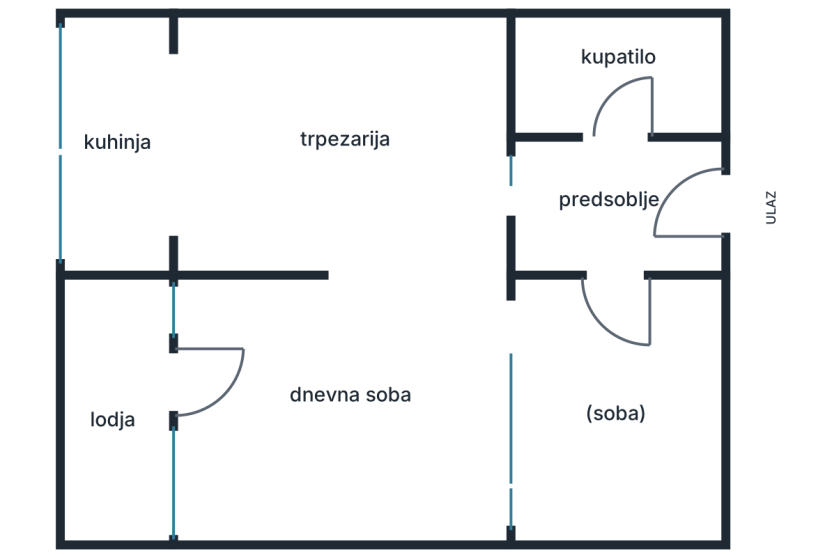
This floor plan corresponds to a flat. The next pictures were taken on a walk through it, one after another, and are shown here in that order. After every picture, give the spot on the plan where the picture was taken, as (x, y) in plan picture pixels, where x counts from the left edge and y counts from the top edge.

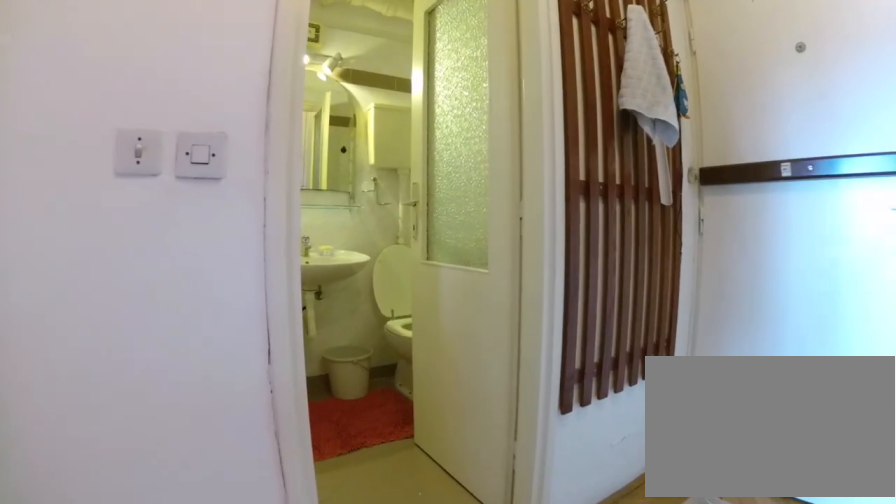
(579, 263)
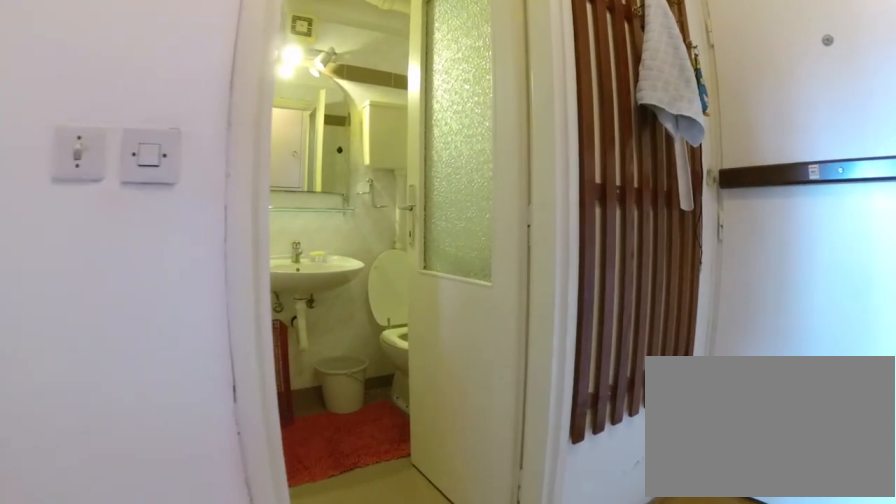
(580, 255)
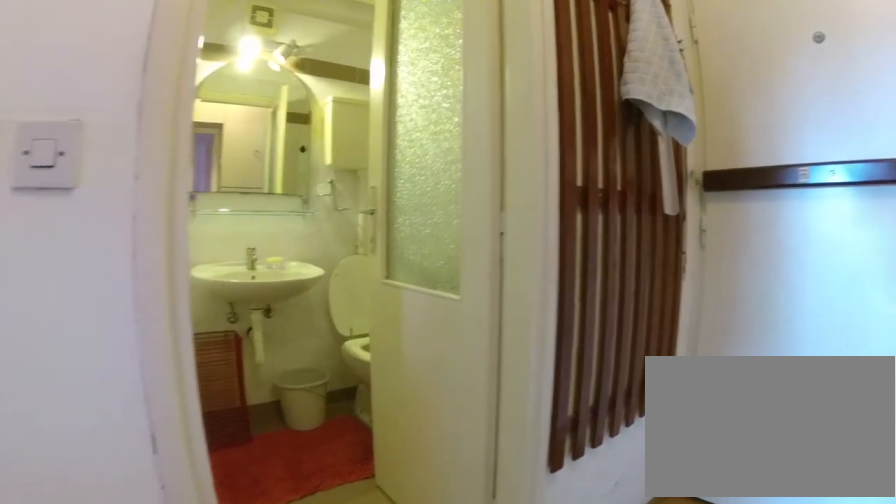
(581, 246)
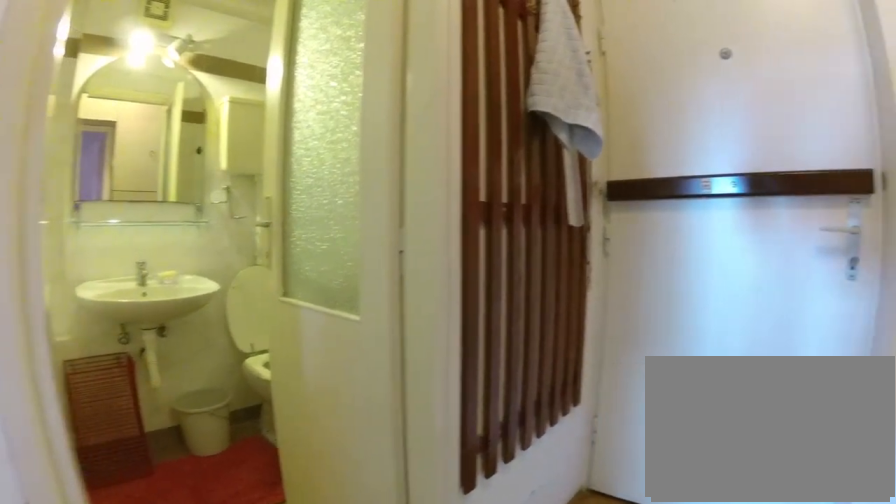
(585, 237)
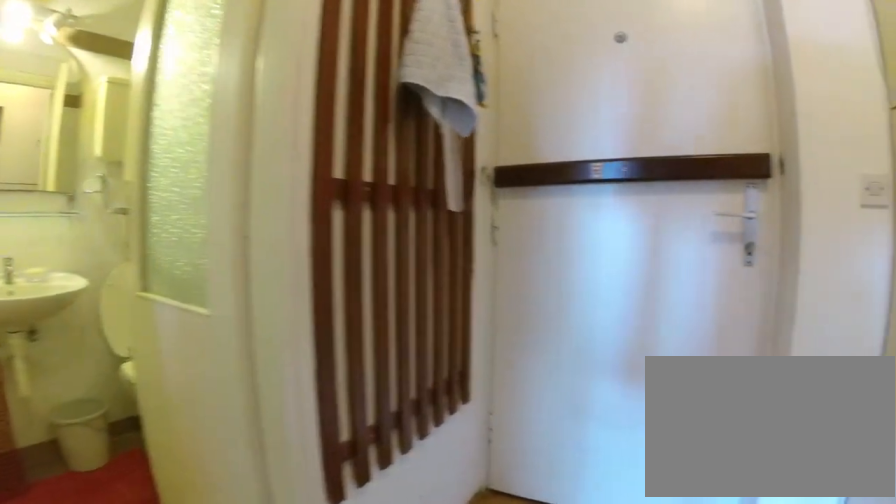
(596, 228)
